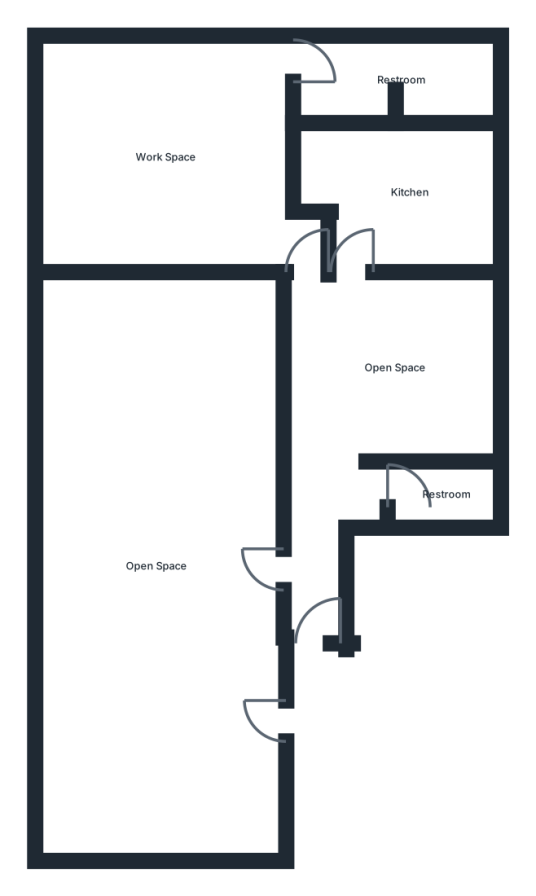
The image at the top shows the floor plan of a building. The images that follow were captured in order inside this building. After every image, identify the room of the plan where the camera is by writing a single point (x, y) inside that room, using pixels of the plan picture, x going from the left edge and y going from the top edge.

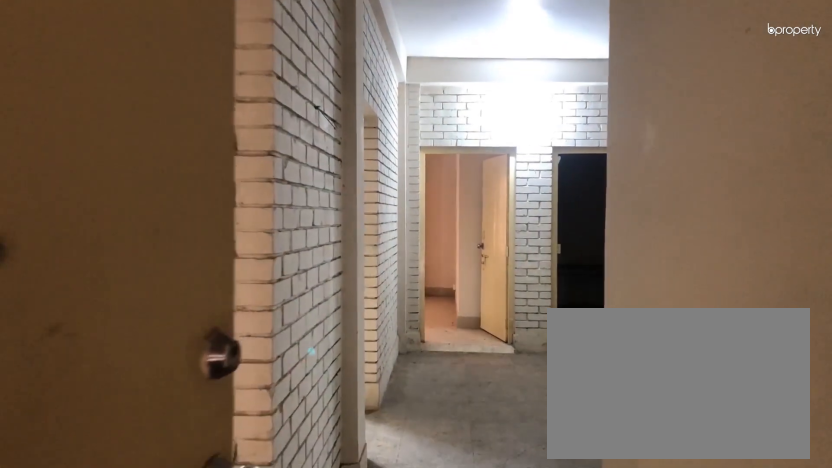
(313, 596)
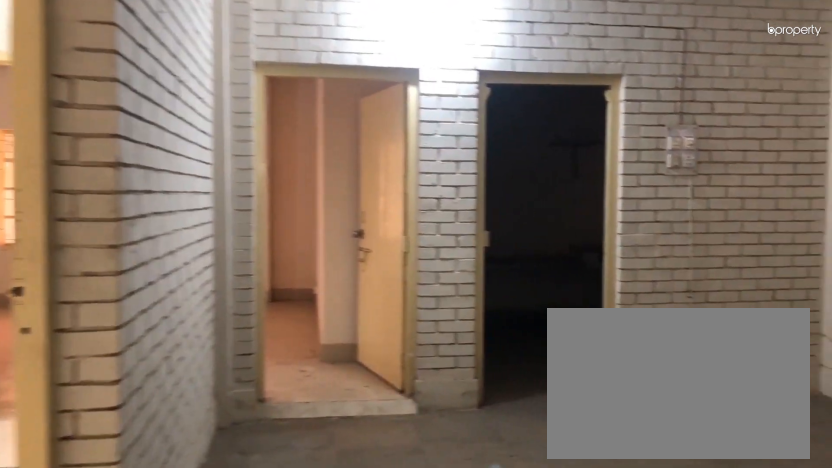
(394, 368)
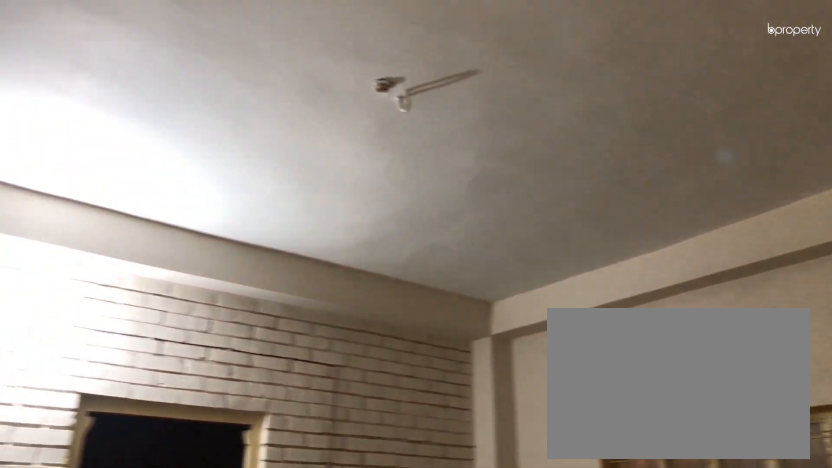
(394, 368)
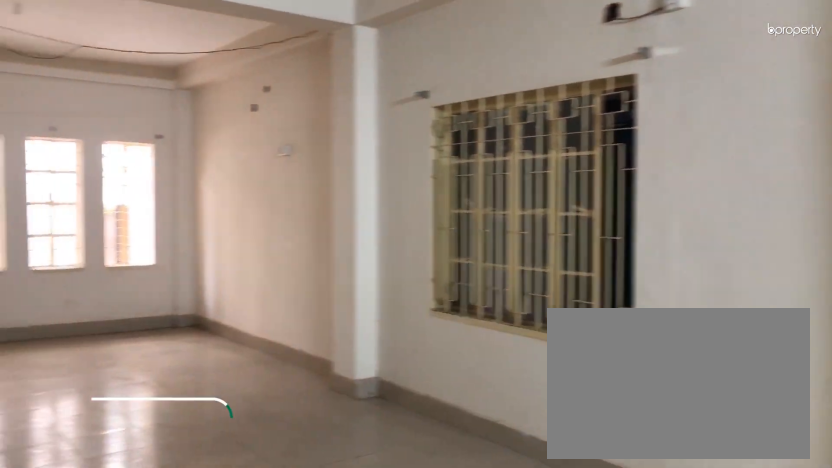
(155, 566)
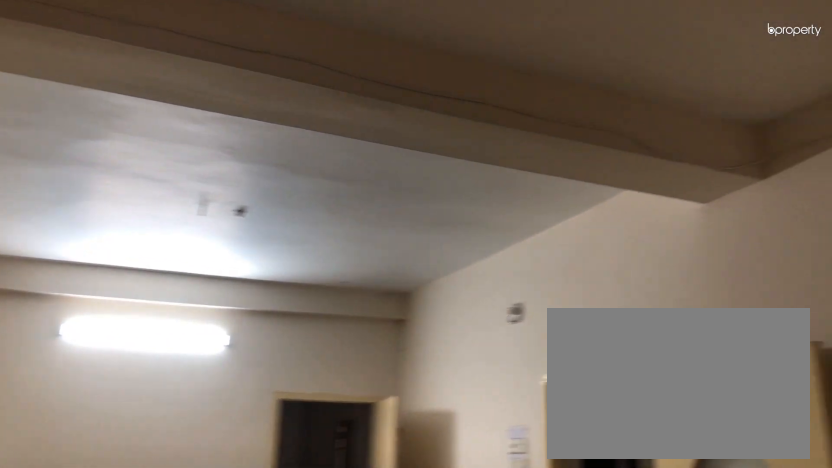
(155, 566)
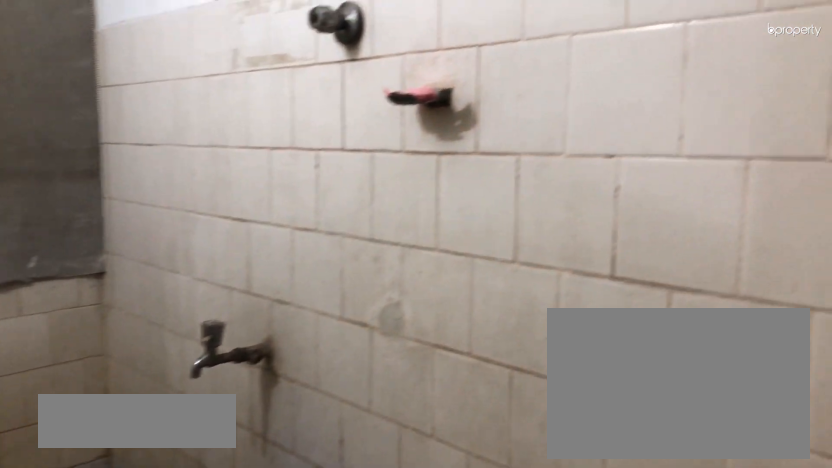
(447, 495)
